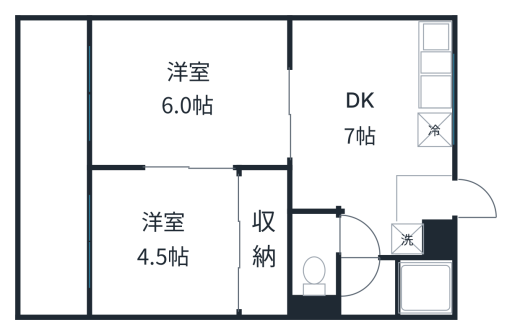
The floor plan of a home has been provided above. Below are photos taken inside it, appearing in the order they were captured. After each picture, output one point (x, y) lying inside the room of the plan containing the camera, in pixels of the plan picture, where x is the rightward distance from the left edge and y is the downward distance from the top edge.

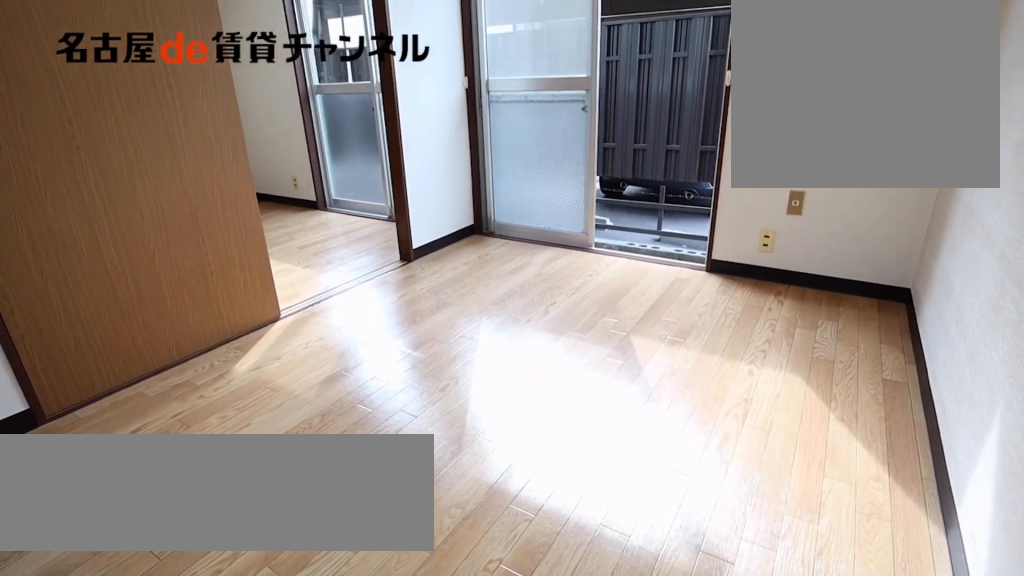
(189, 93)
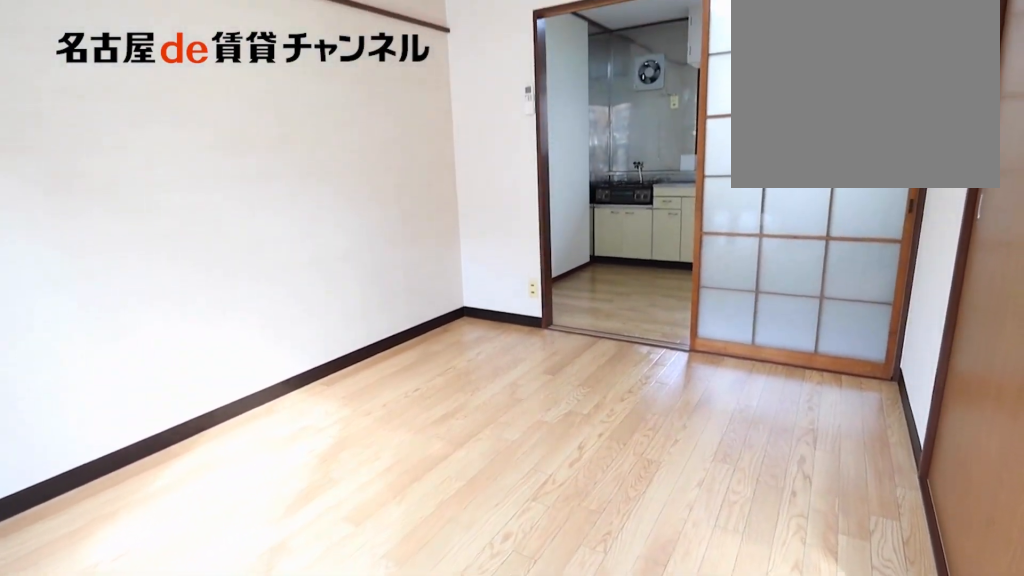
(187, 91)
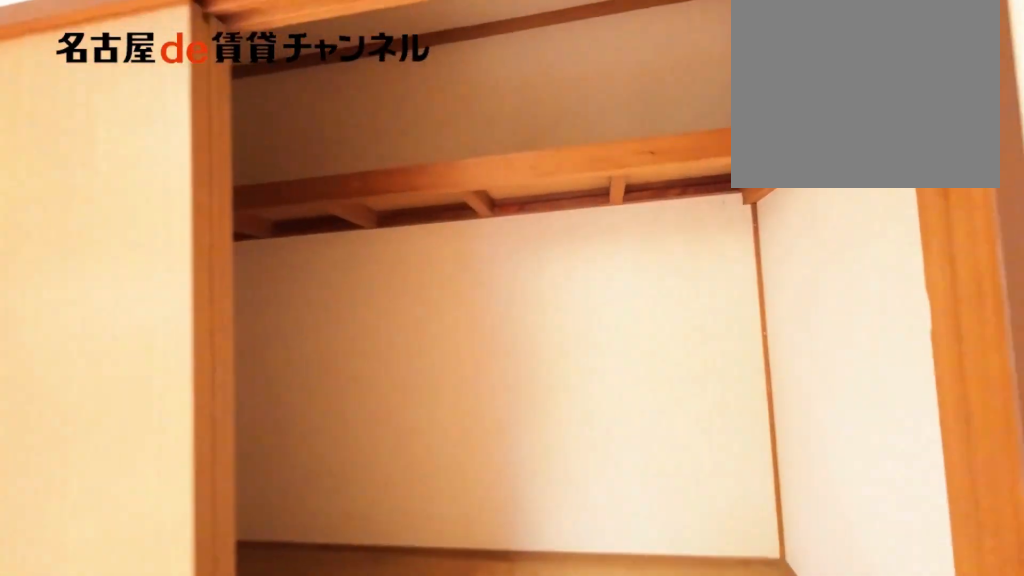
(263, 243)
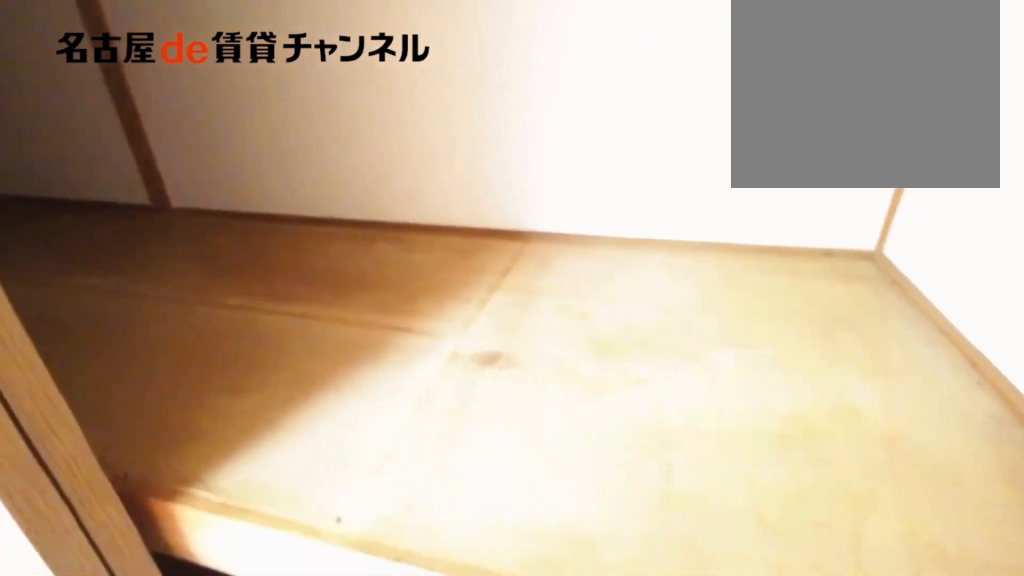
(263, 243)
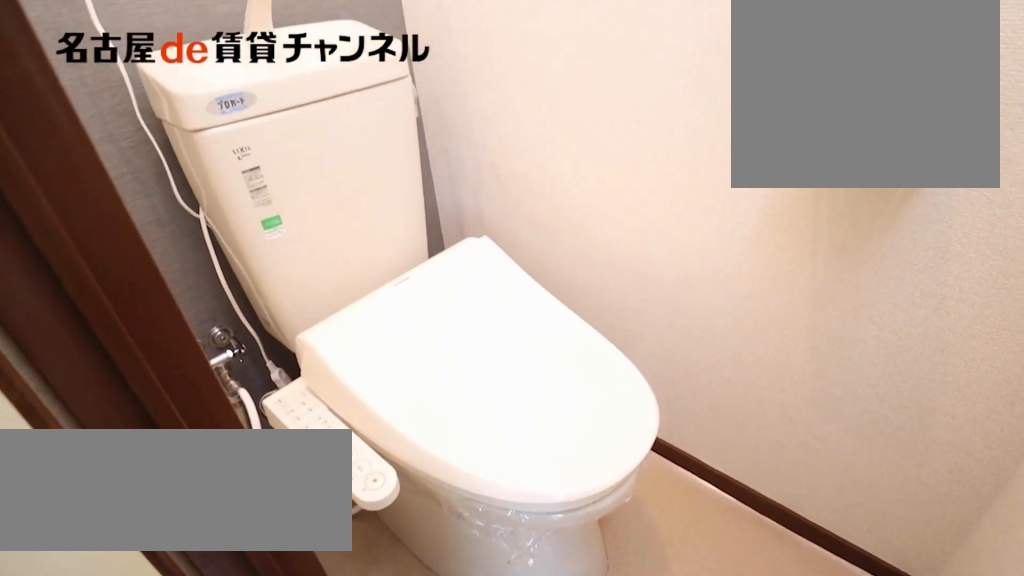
(319, 254)
